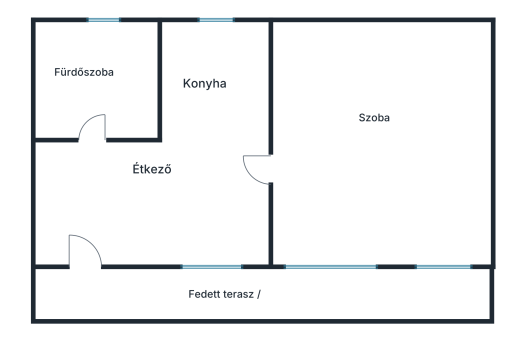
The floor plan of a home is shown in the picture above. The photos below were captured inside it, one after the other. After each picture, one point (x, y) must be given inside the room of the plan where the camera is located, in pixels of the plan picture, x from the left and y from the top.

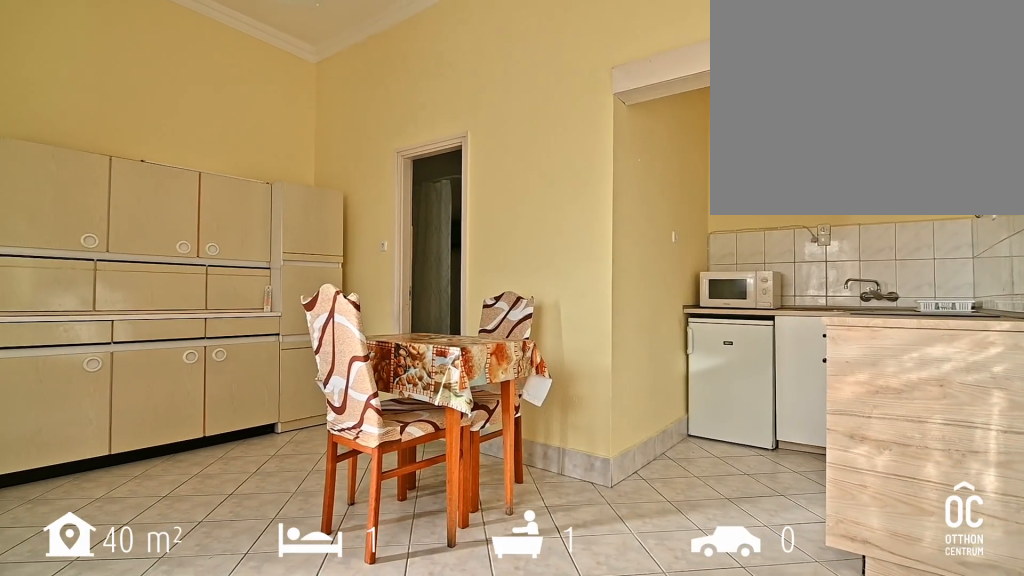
(168, 196)
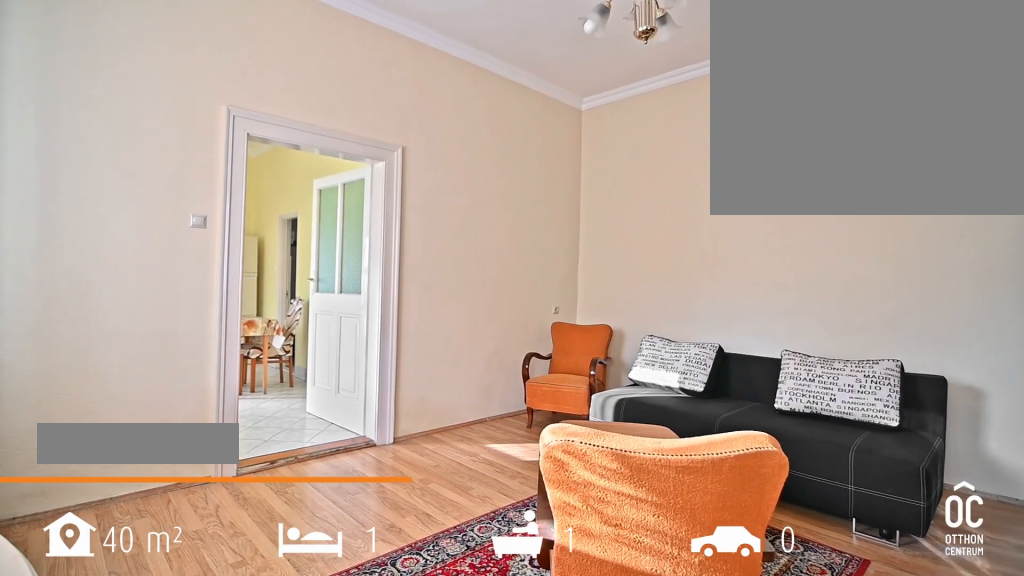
(380, 158)
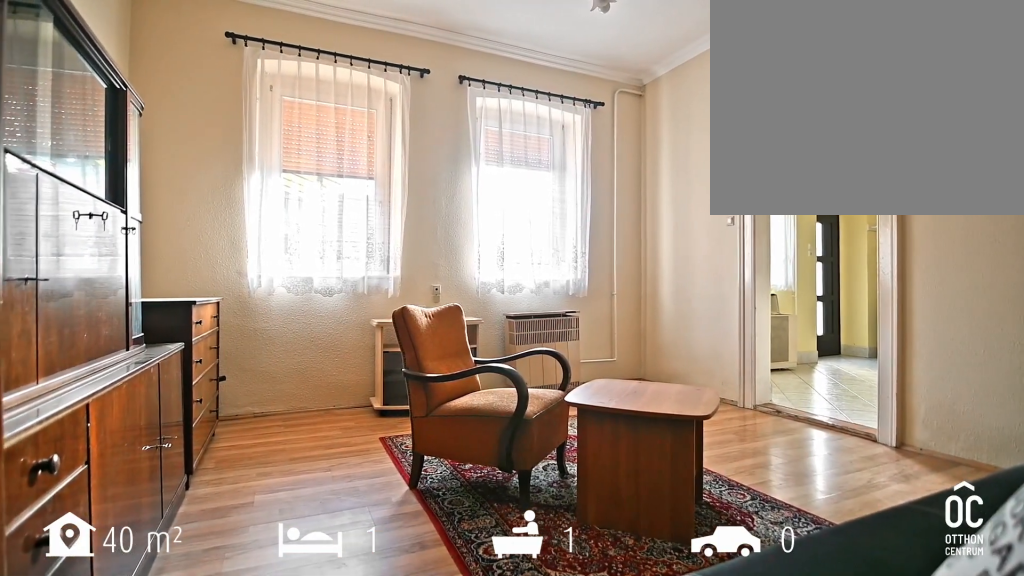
(380, 158)
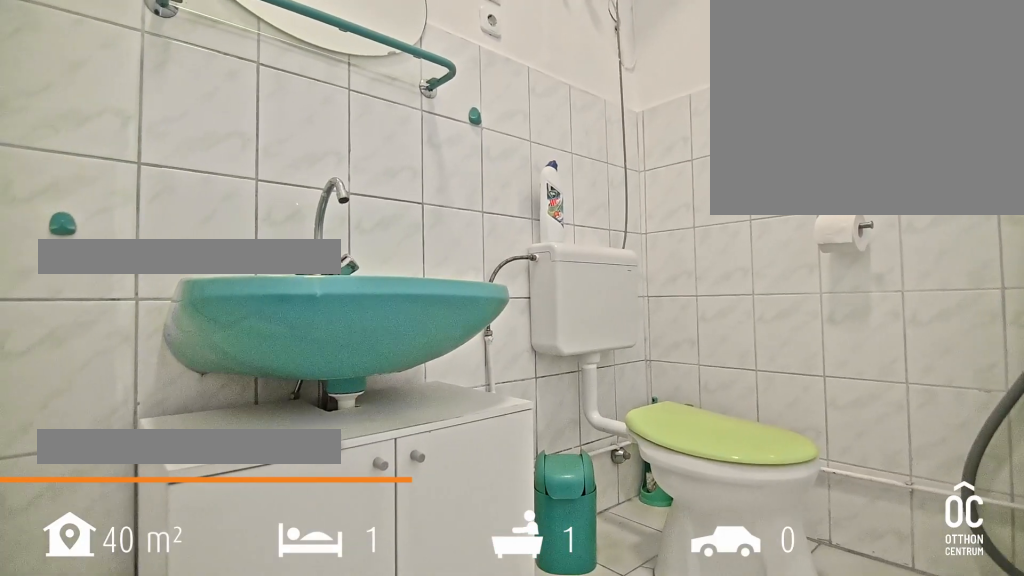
(93, 88)
